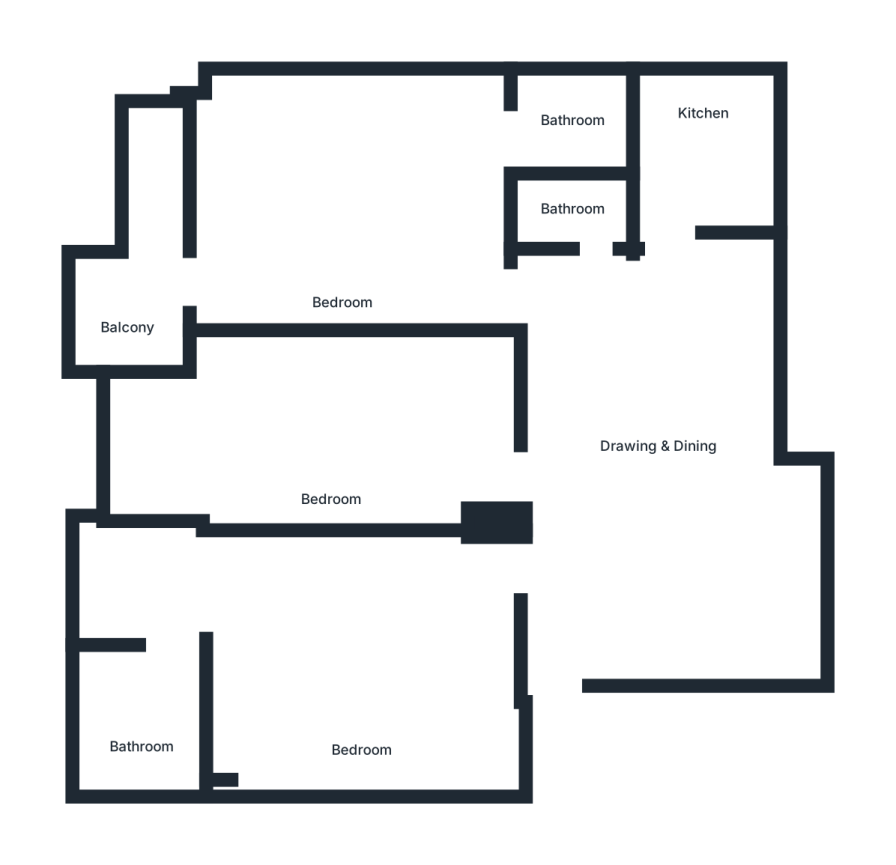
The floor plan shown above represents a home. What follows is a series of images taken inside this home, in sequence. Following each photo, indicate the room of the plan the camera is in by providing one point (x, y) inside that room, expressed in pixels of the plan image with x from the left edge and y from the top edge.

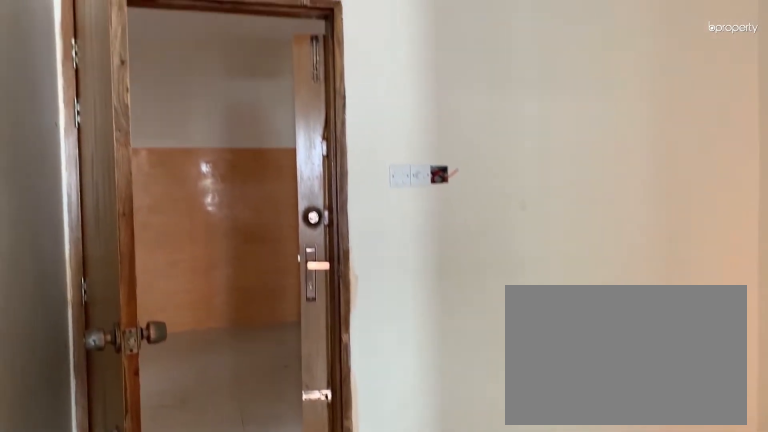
(362, 662)
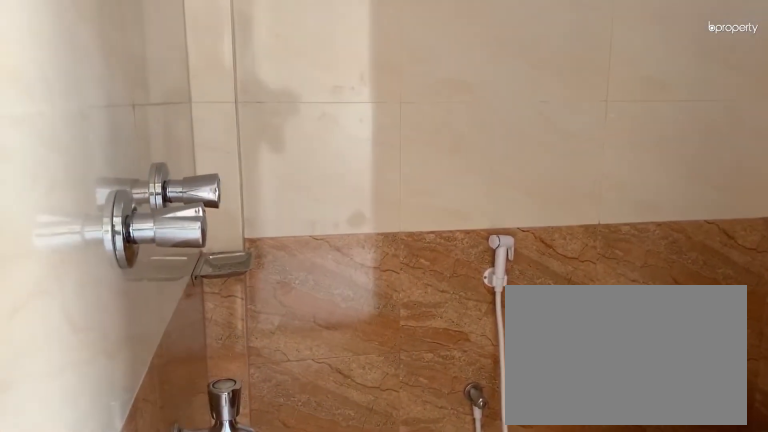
(138, 752)
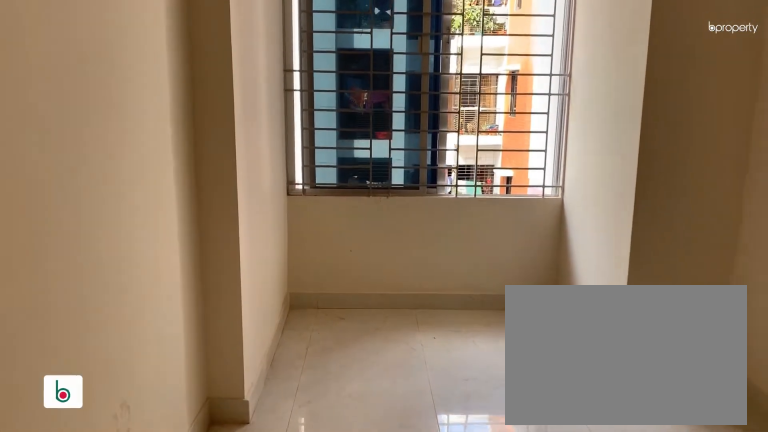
(345, 427)
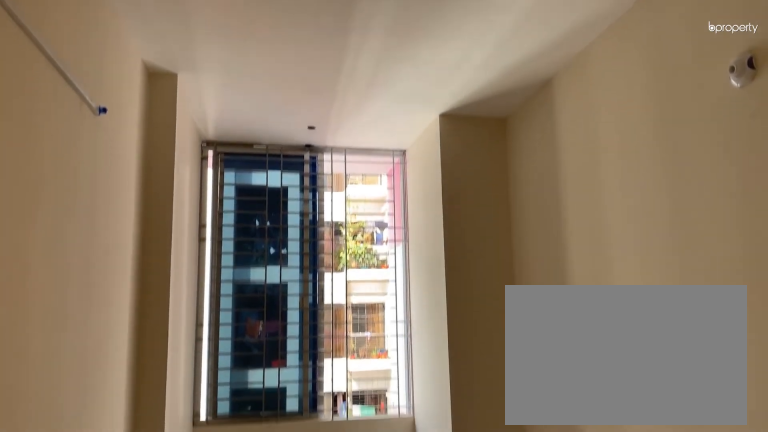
(345, 427)
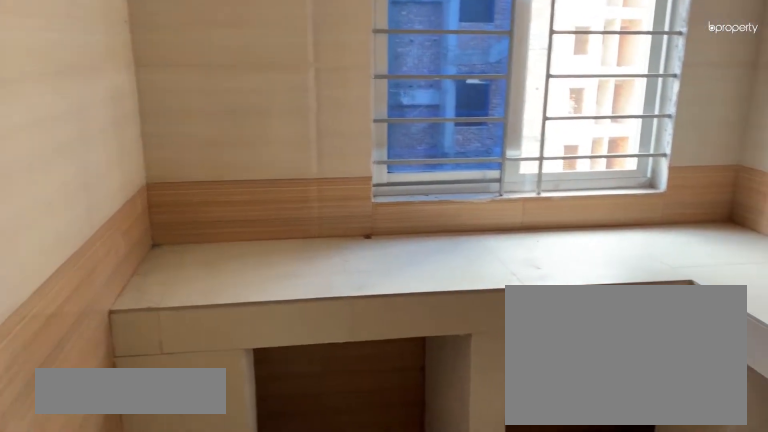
(703, 124)
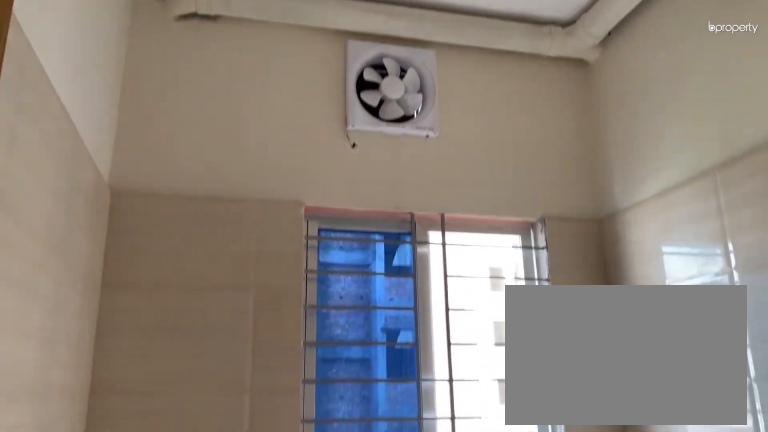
(703, 124)
